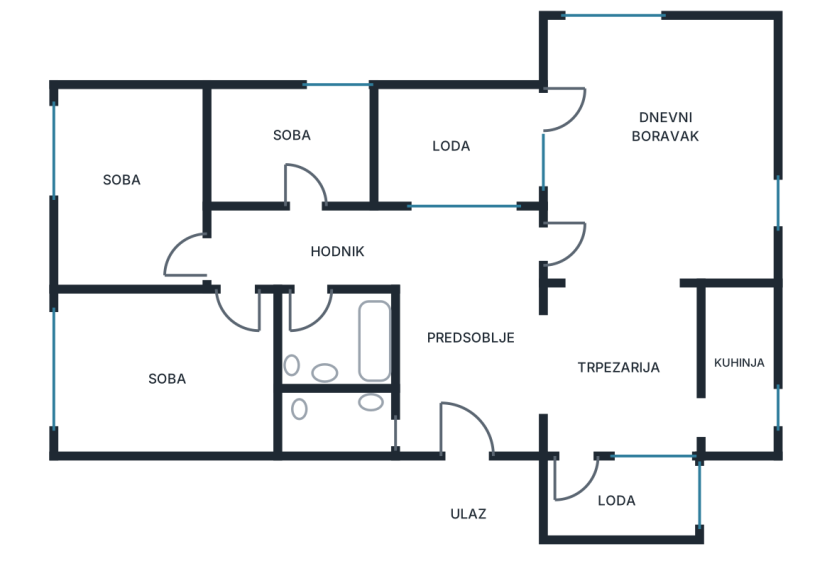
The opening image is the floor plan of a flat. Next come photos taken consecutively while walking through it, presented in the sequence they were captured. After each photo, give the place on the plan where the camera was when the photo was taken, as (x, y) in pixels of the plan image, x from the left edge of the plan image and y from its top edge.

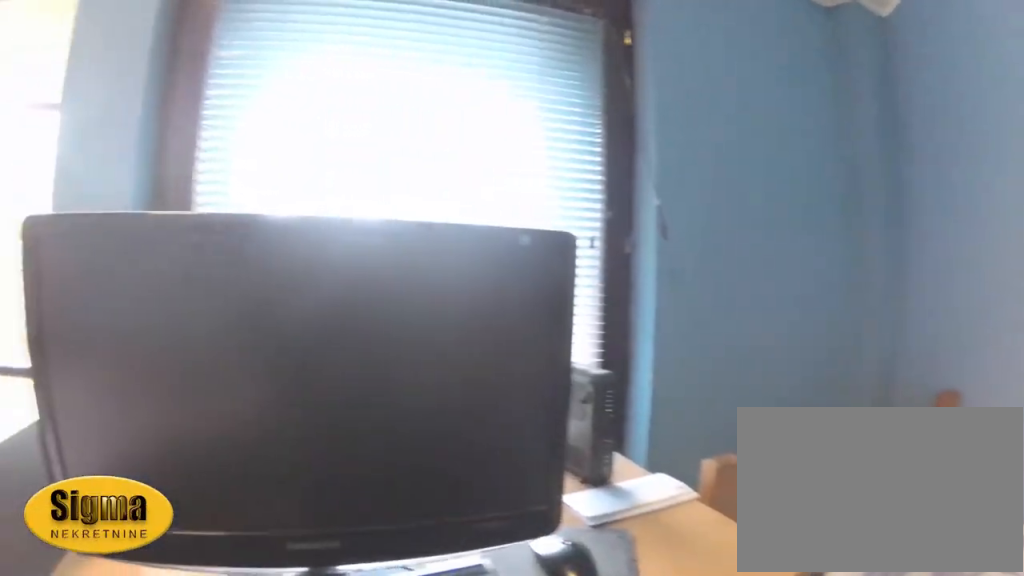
(137, 171)
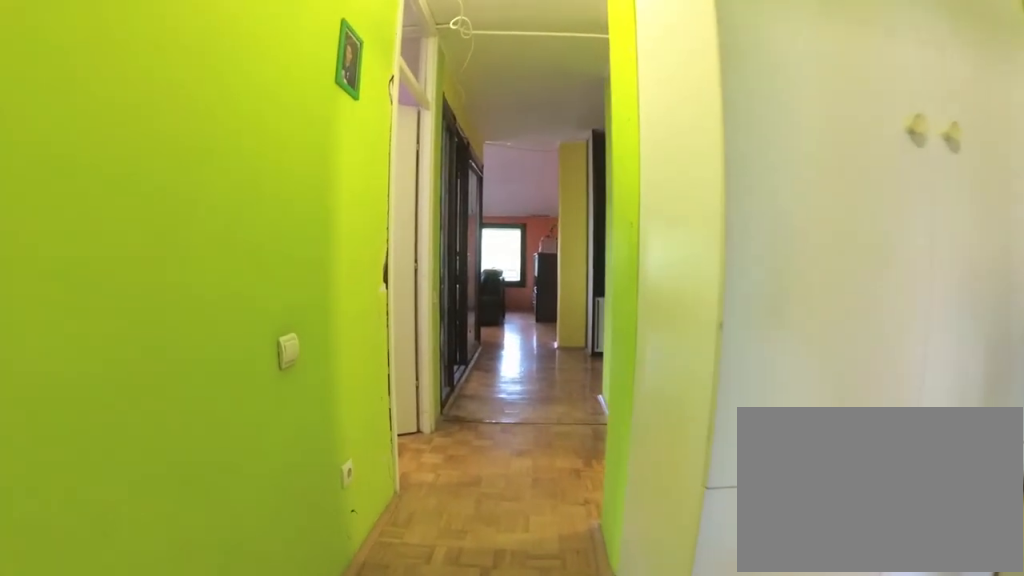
(176, 245)
